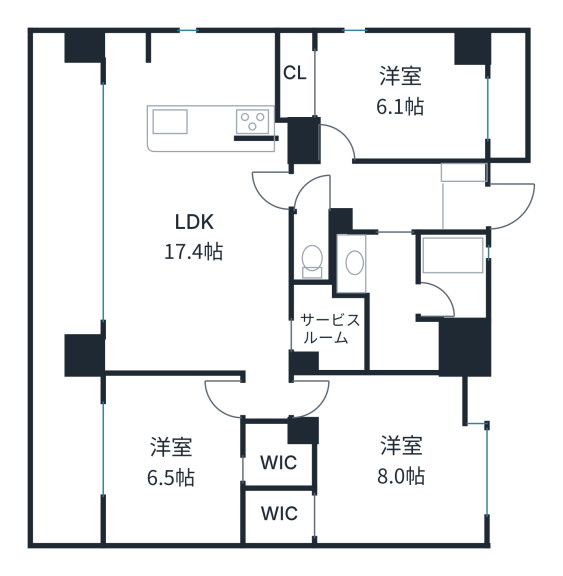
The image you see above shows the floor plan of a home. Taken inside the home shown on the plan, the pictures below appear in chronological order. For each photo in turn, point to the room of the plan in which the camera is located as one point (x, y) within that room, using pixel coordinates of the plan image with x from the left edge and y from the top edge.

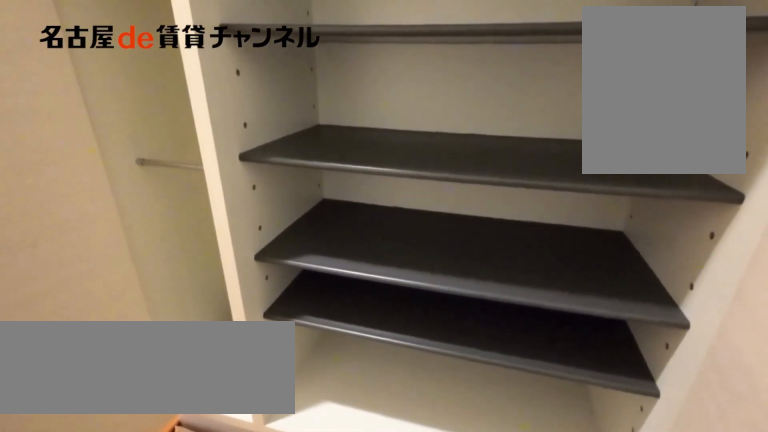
(461, 198)
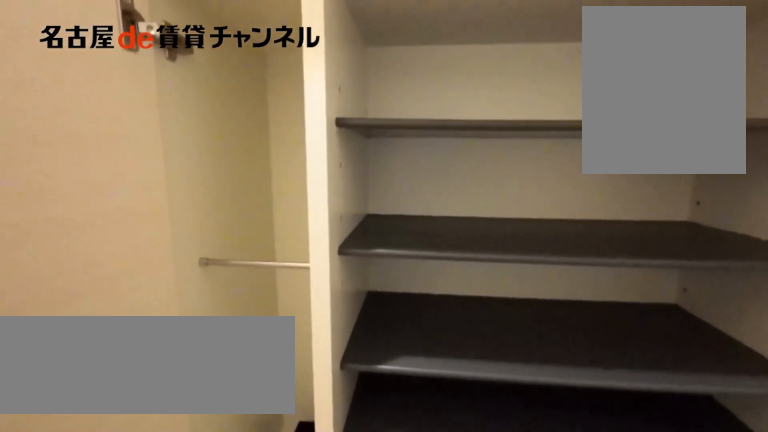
(461, 198)
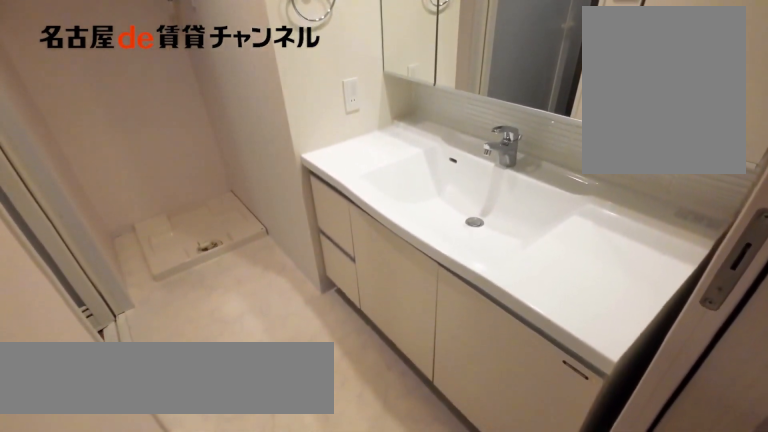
(389, 299)
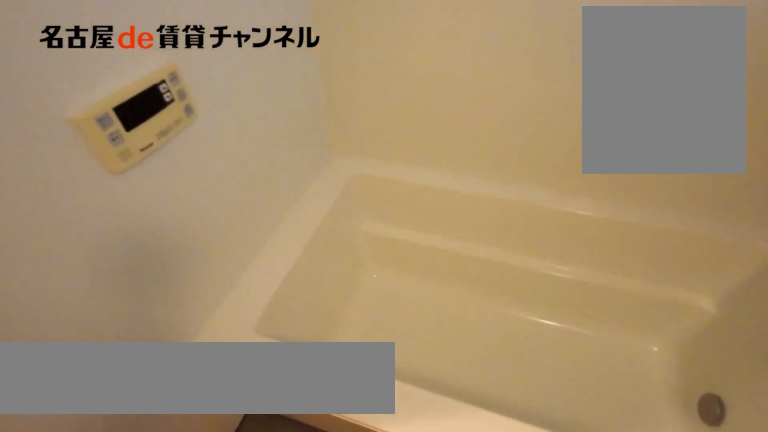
(450, 275)
